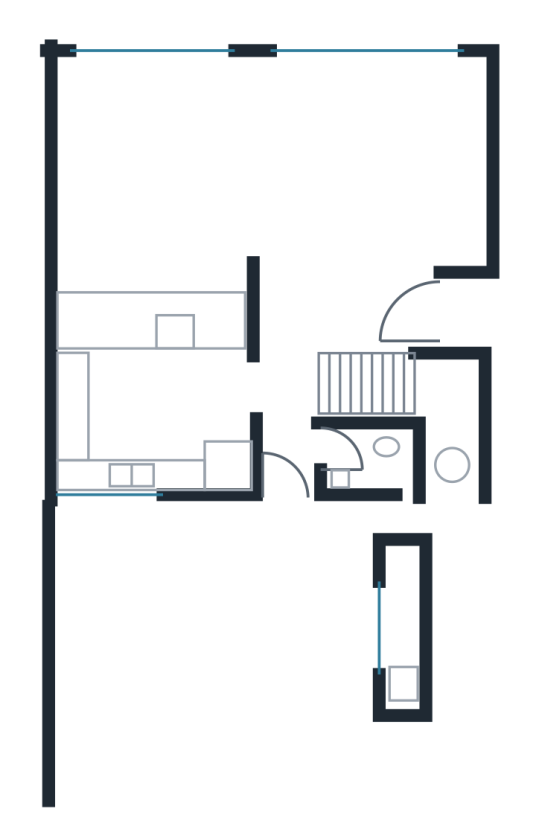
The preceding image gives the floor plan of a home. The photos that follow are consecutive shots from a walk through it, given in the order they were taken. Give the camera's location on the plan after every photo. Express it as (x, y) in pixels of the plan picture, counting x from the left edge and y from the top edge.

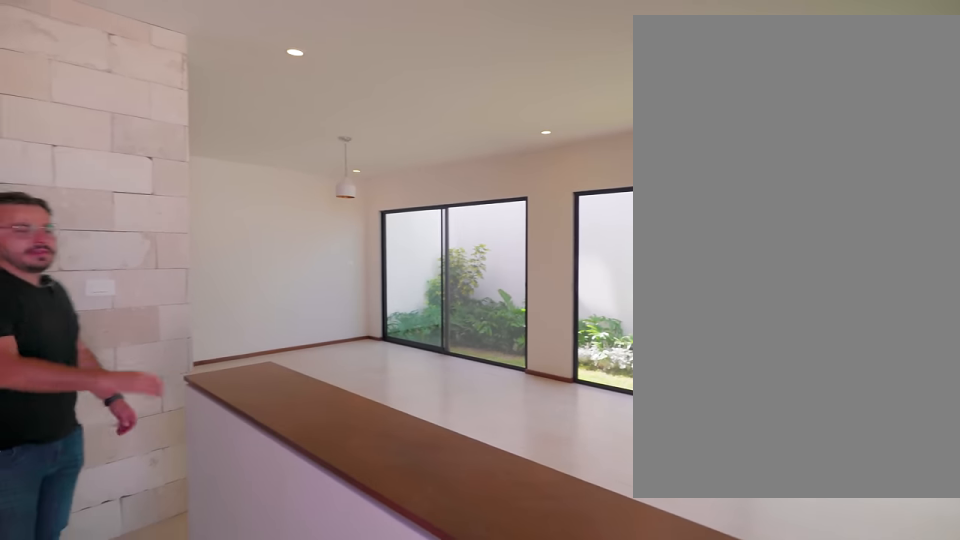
(402, 320)
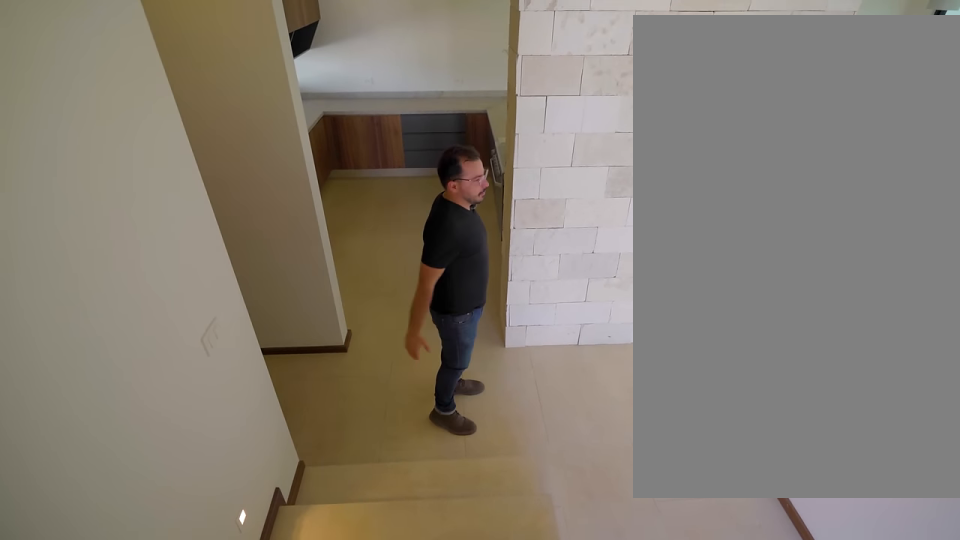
(334, 378)
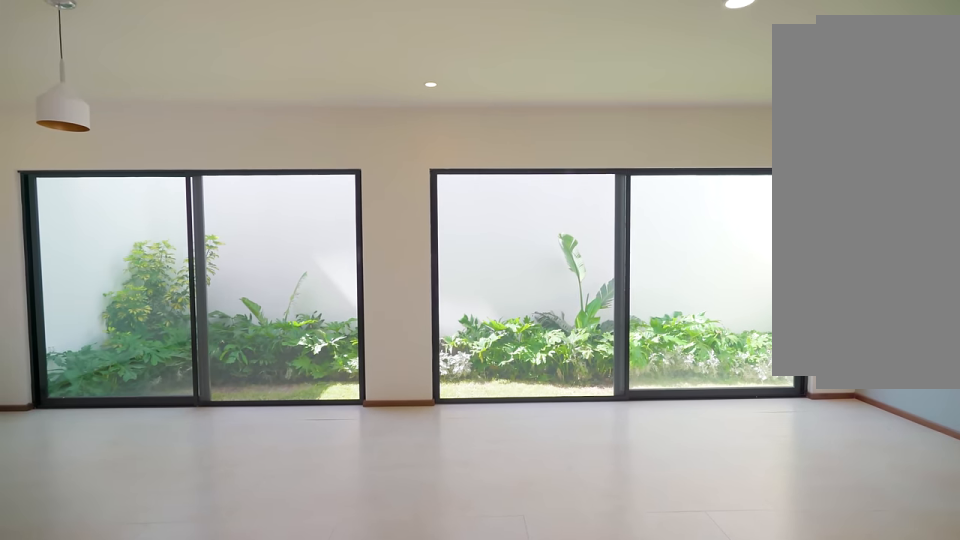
(278, 283)
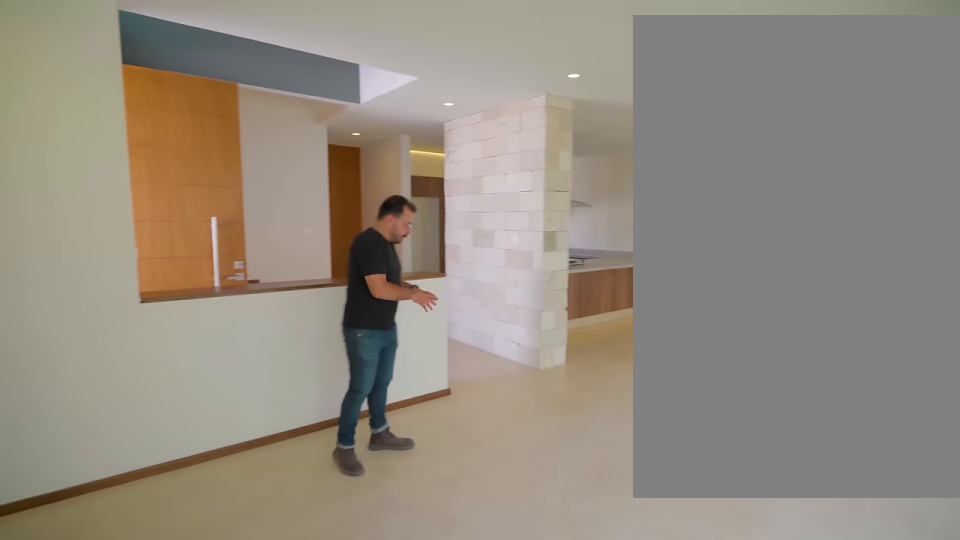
(464, 168)
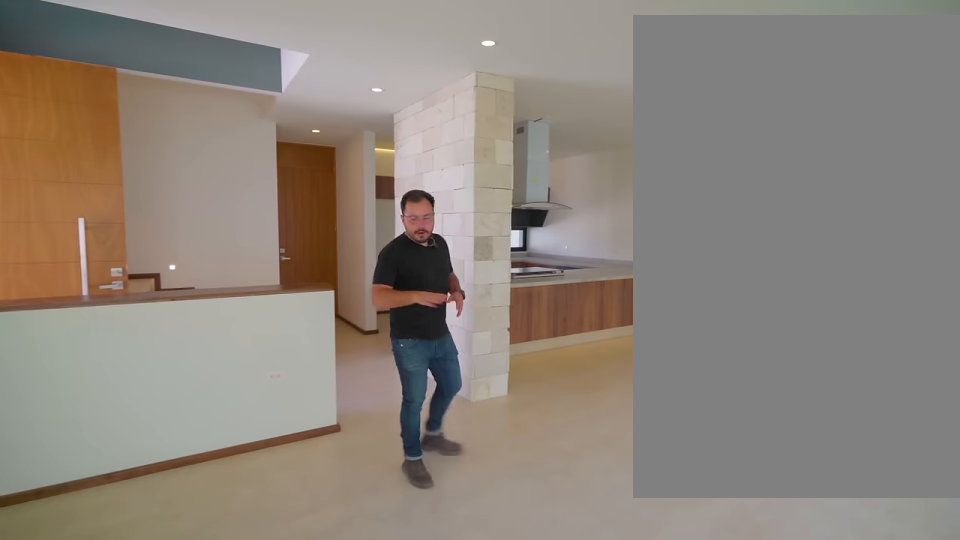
(458, 89)
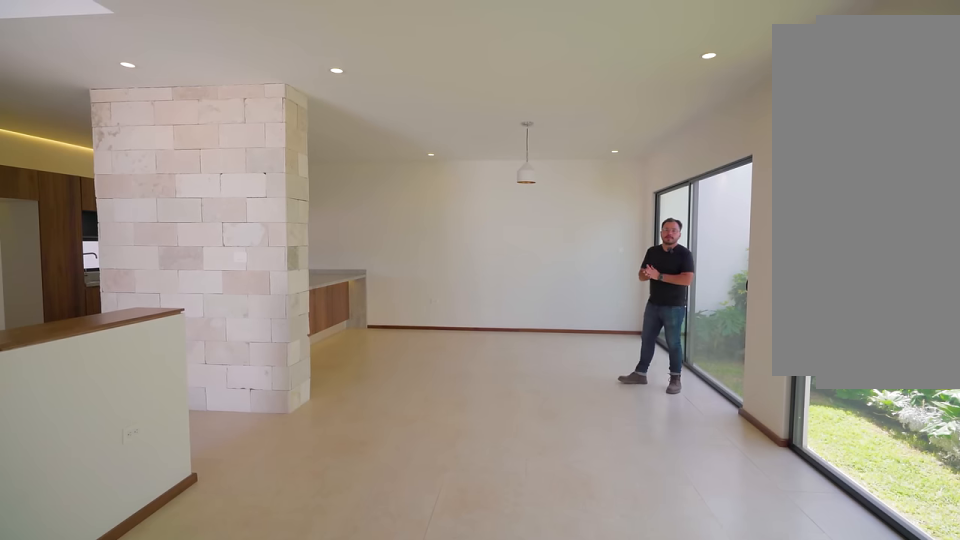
(383, 183)
